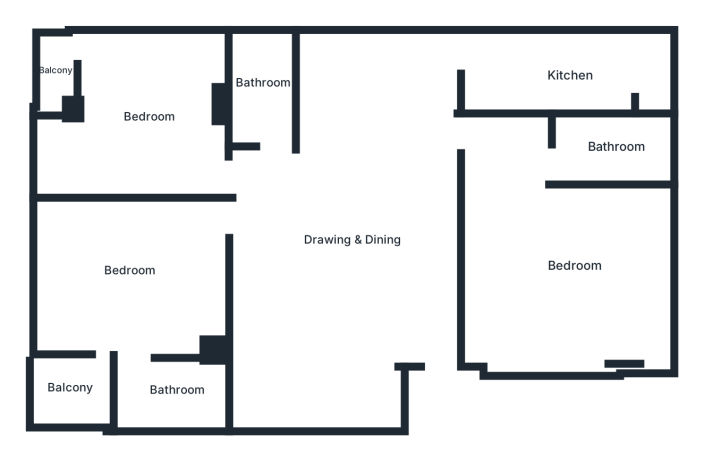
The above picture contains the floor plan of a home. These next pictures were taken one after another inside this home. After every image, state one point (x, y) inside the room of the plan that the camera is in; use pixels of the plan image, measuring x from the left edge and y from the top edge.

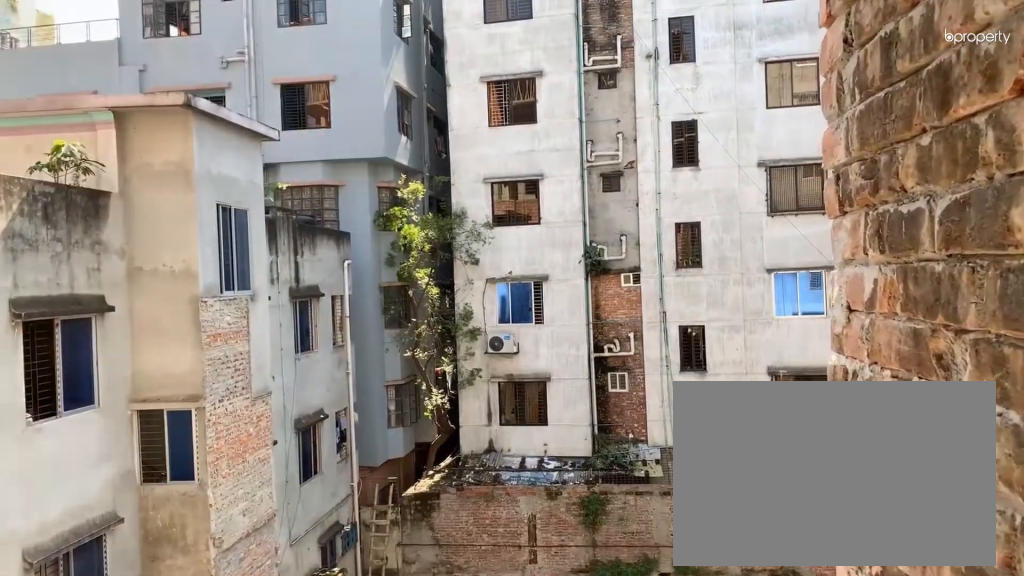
(54, 70)
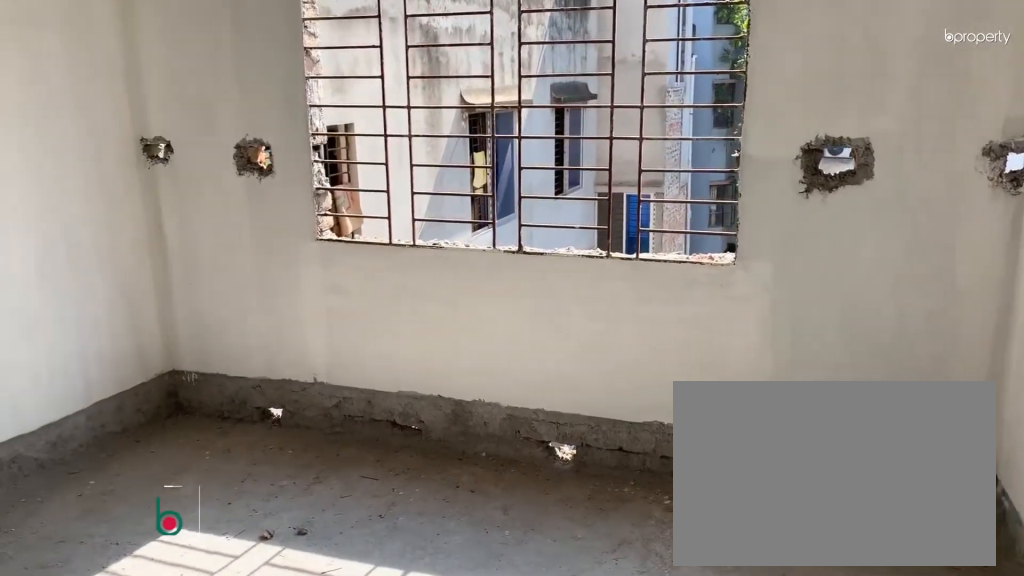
(134, 271)
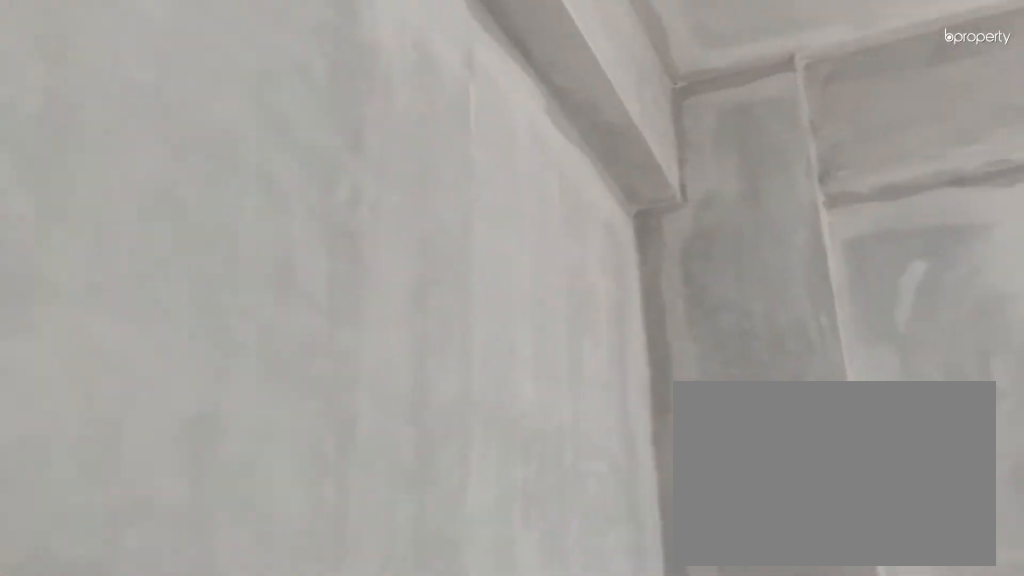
(134, 271)
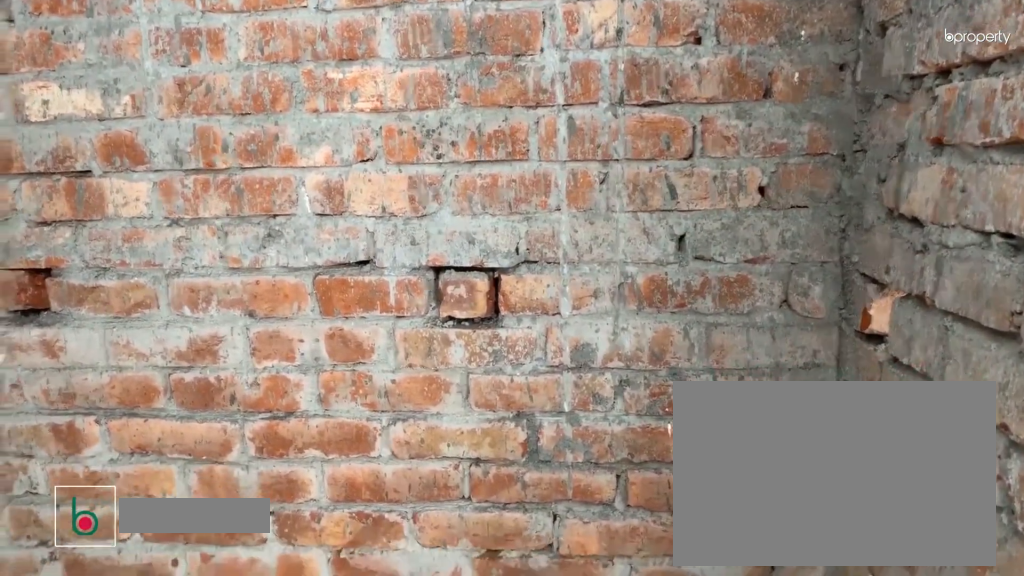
(172, 389)
